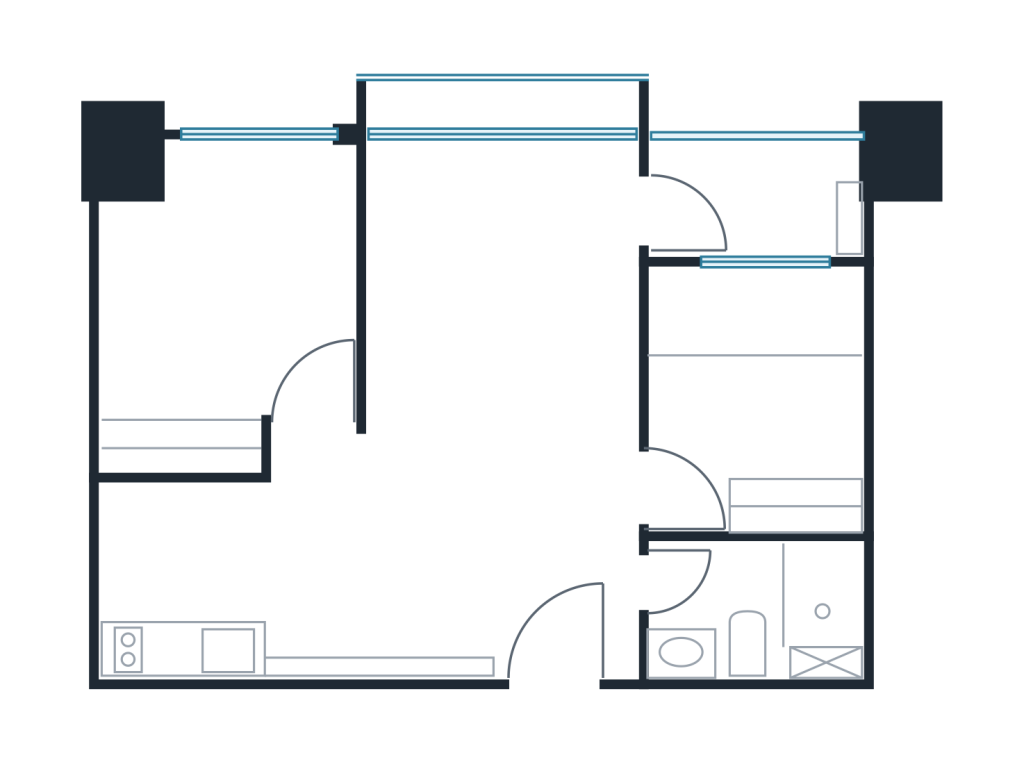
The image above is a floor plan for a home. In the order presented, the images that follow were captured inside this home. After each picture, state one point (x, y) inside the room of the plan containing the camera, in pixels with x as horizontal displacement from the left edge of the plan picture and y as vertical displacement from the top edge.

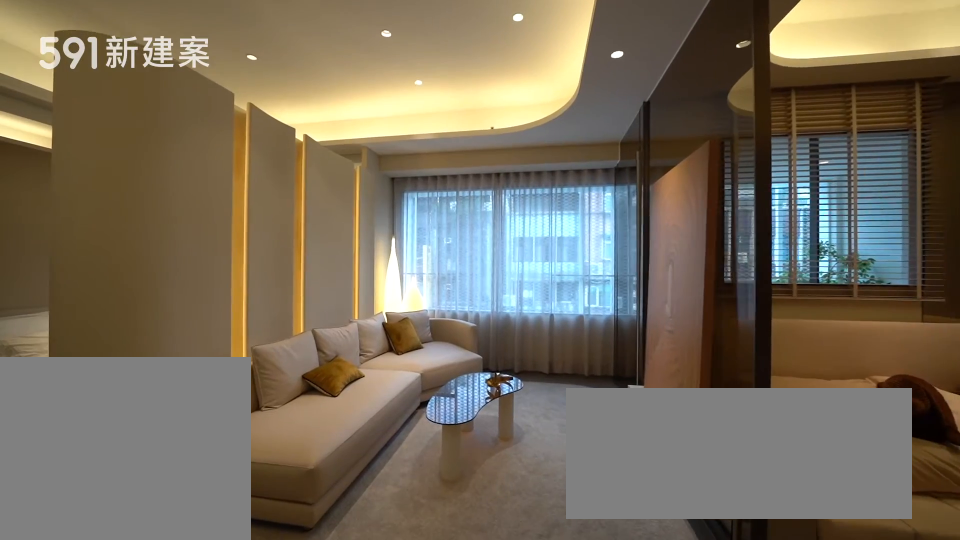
(502, 308)
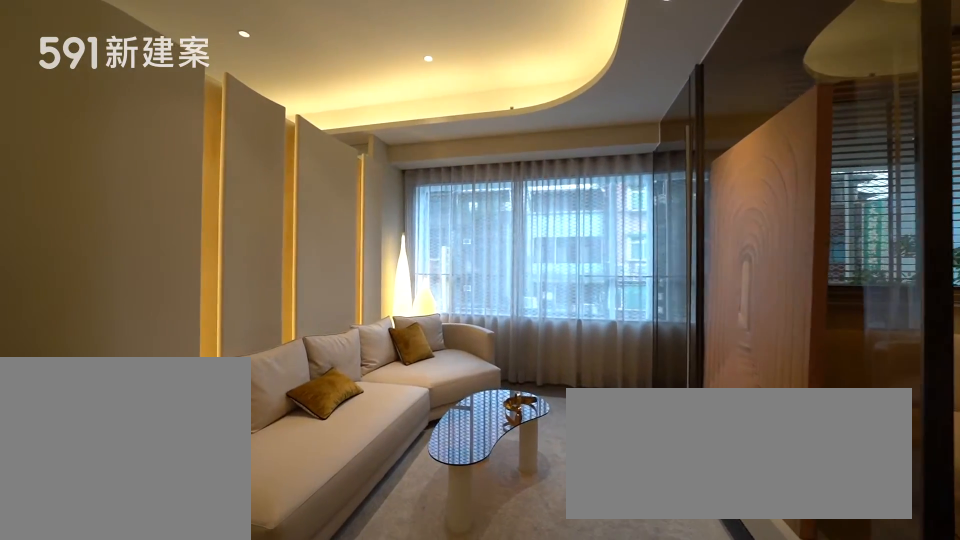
(502, 308)
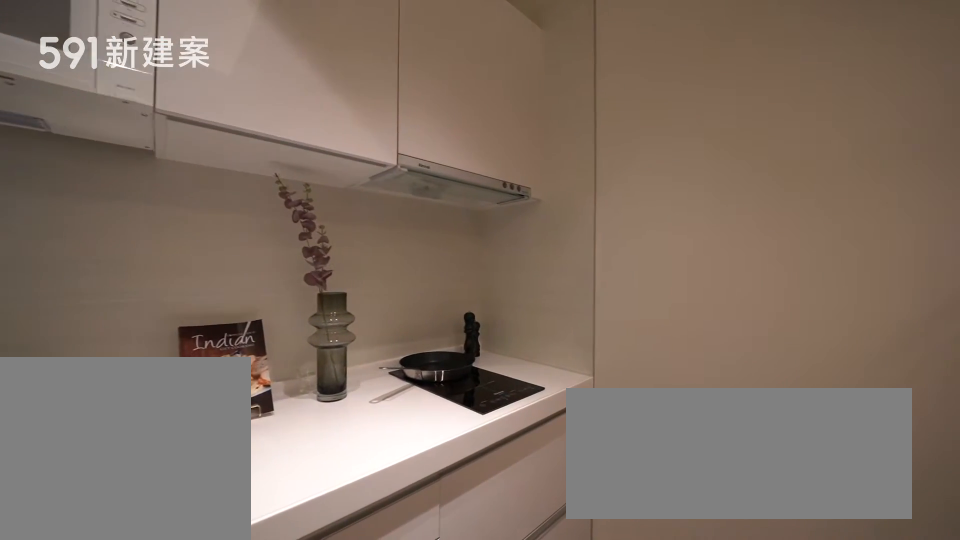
(191, 579)
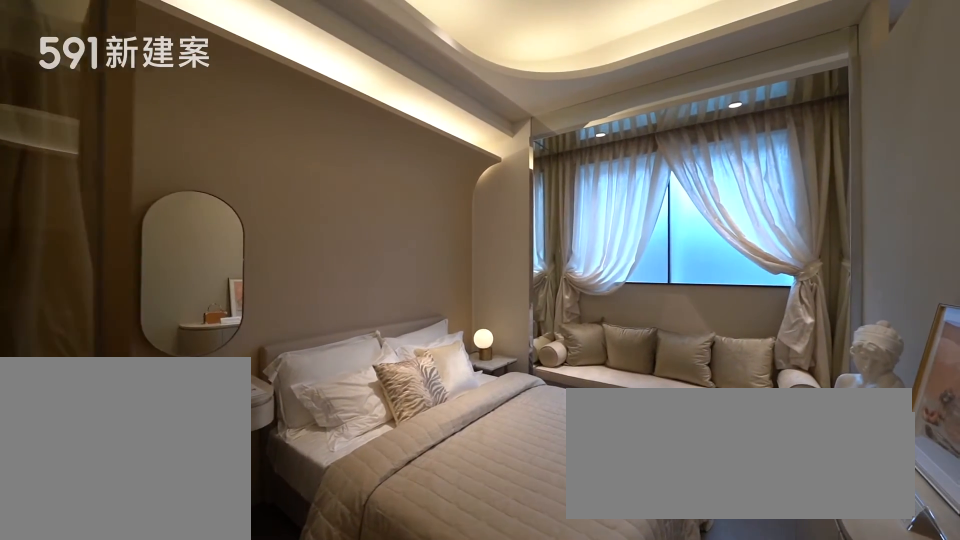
(228, 301)
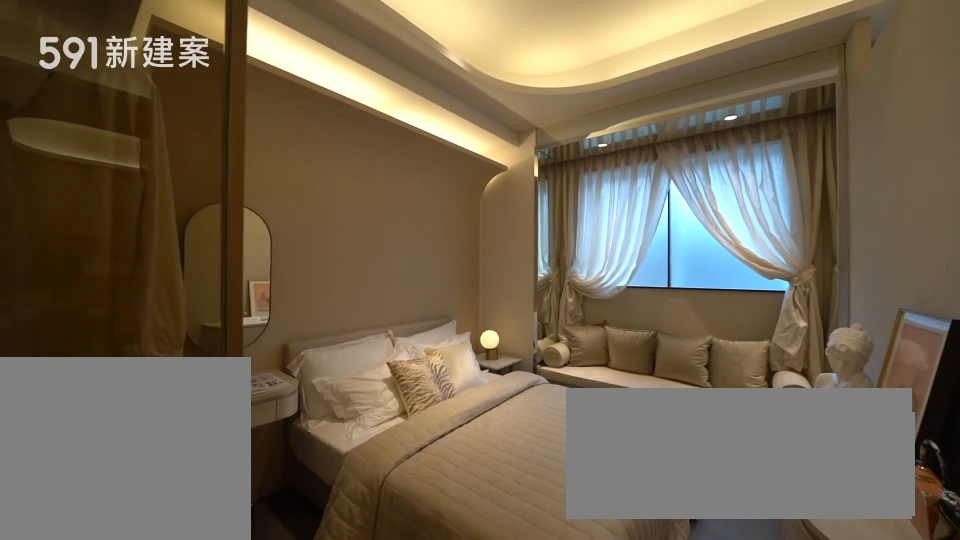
(228, 301)
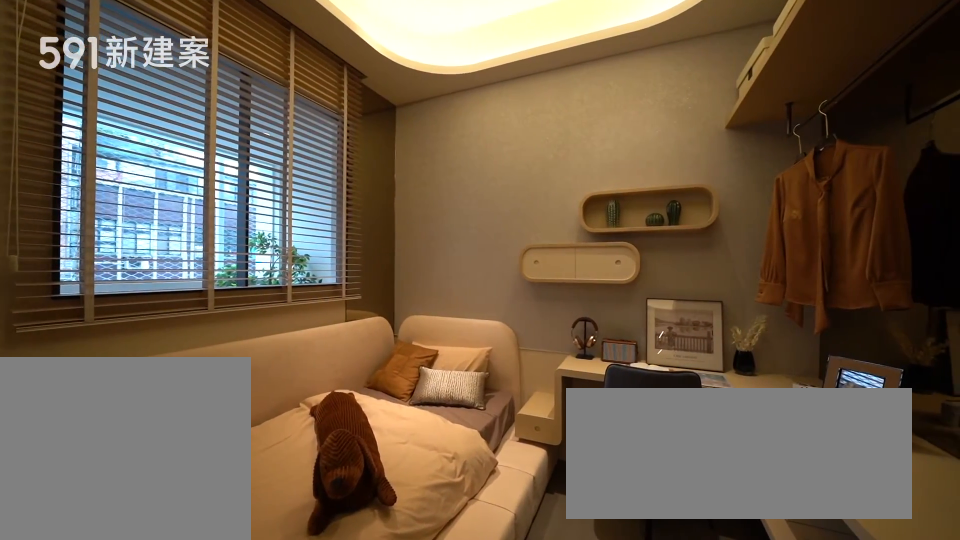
(756, 399)
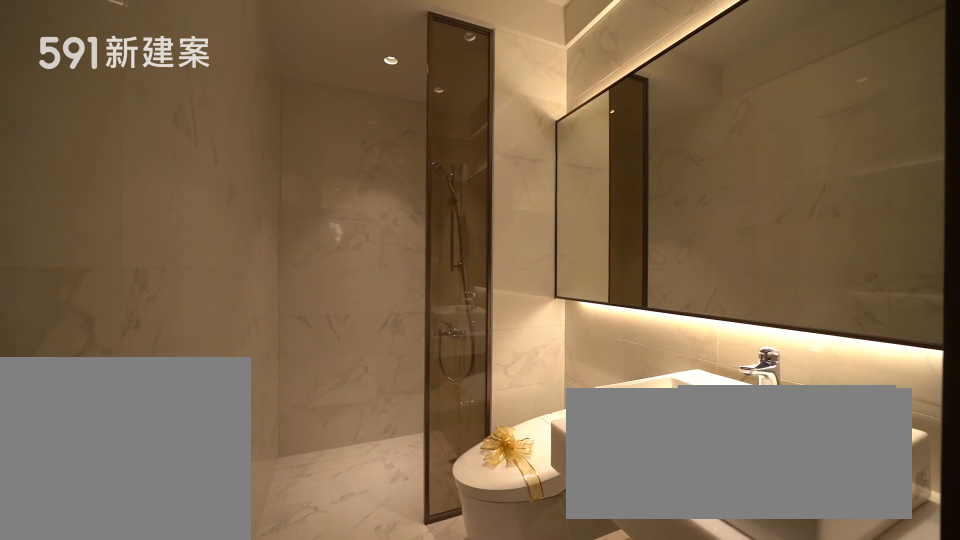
(761, 613)
